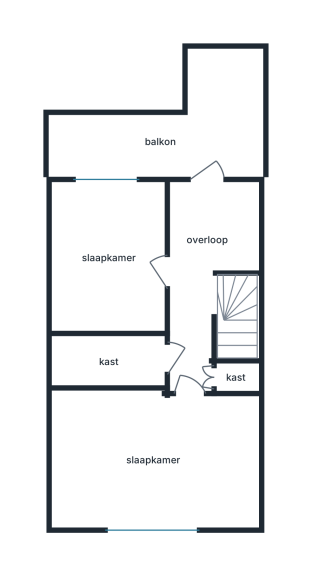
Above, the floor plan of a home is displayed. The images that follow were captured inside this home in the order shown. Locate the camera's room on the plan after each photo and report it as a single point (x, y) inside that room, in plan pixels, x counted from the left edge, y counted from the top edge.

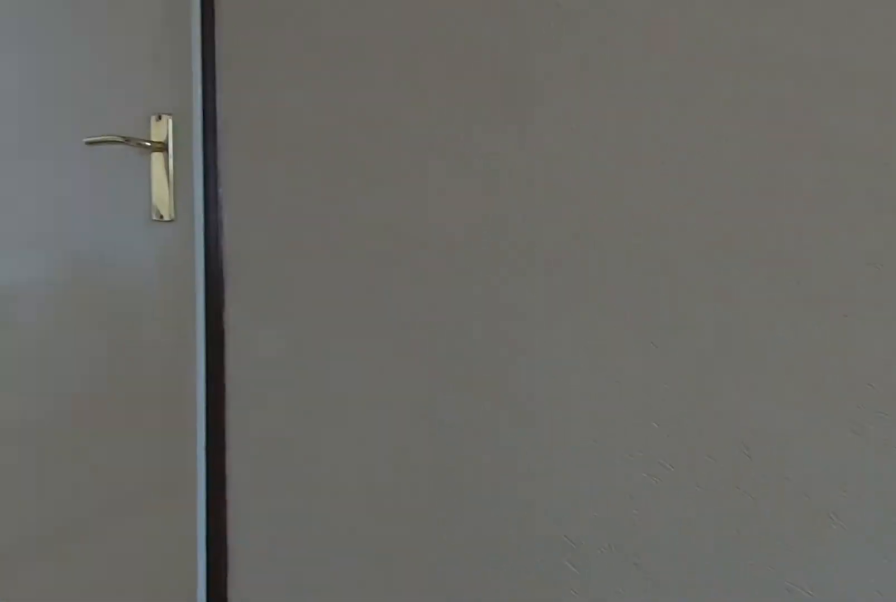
(191, 366)
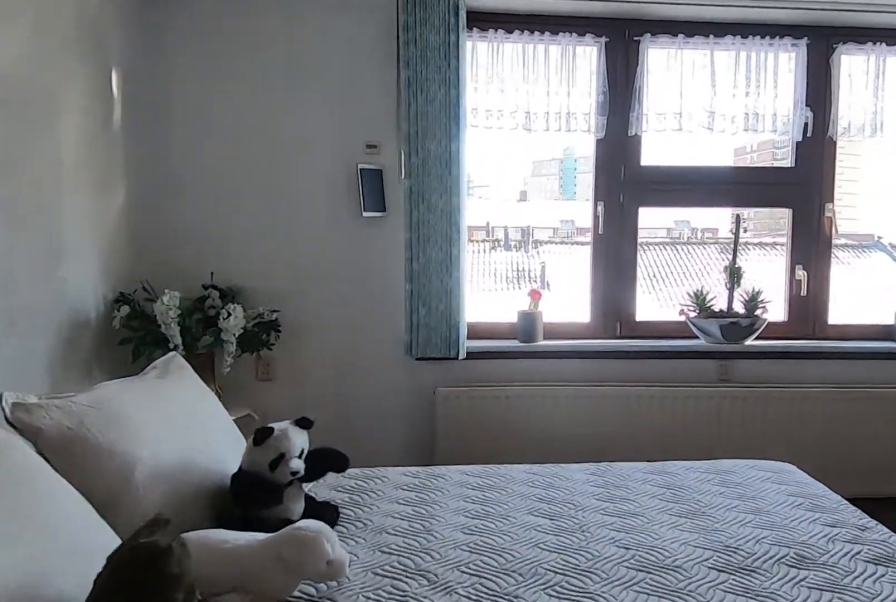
(149, 462)
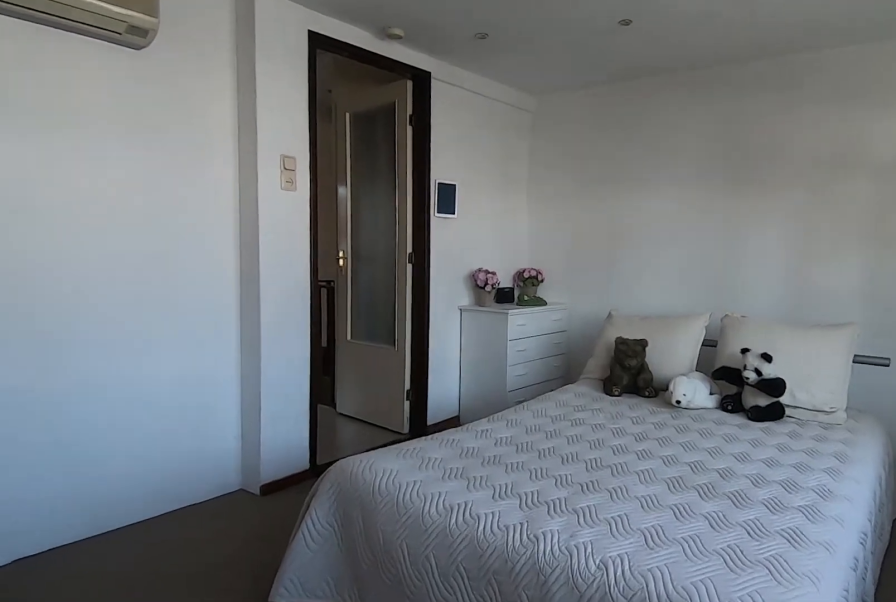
(149, 462)
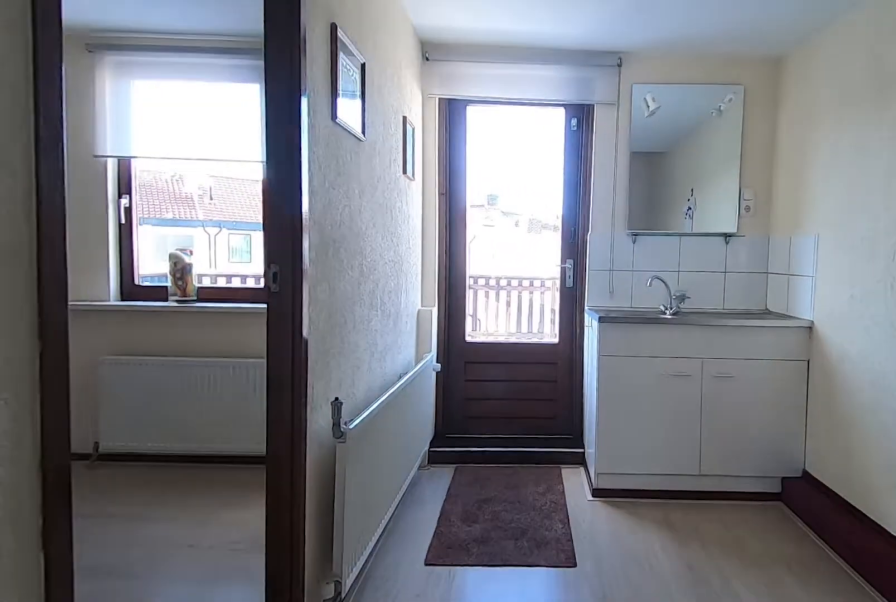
(191, 366)
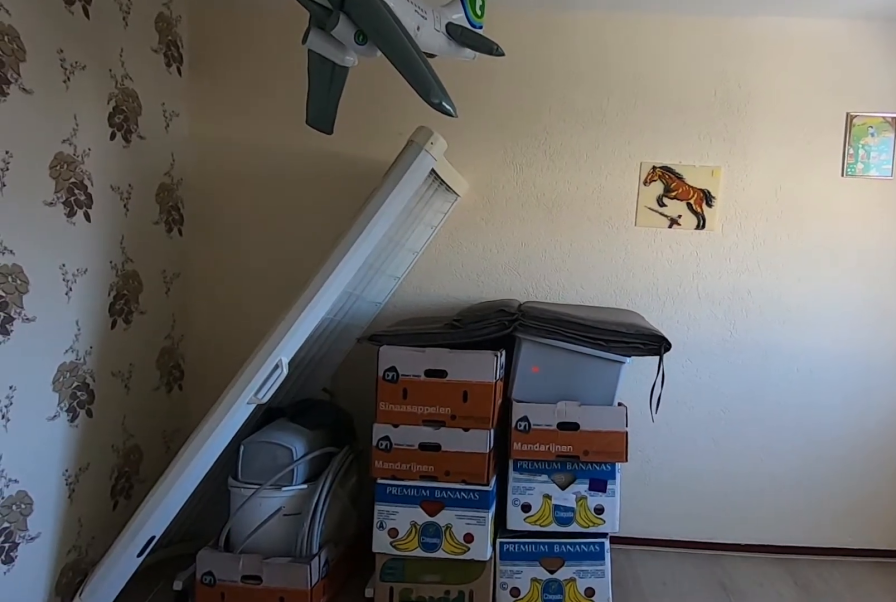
(86, 254)
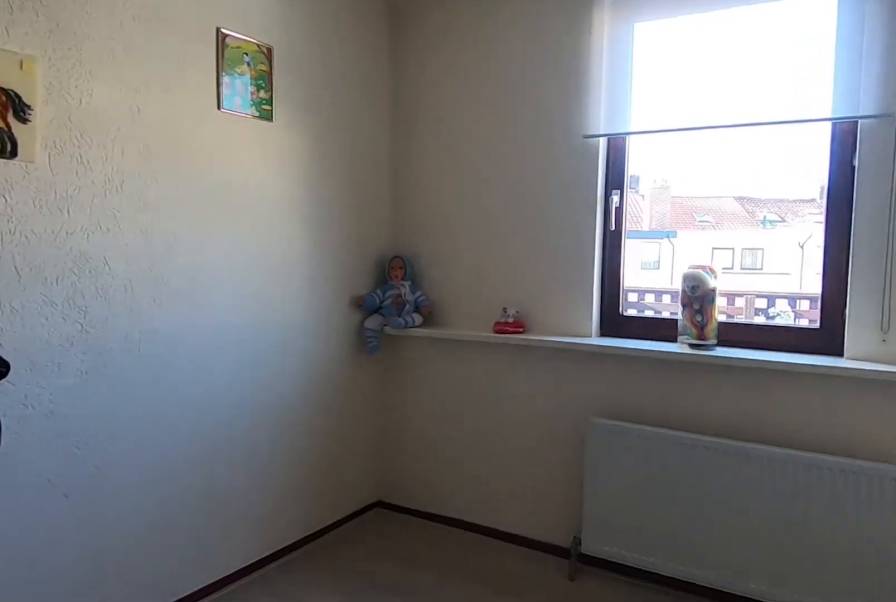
(86, 254)
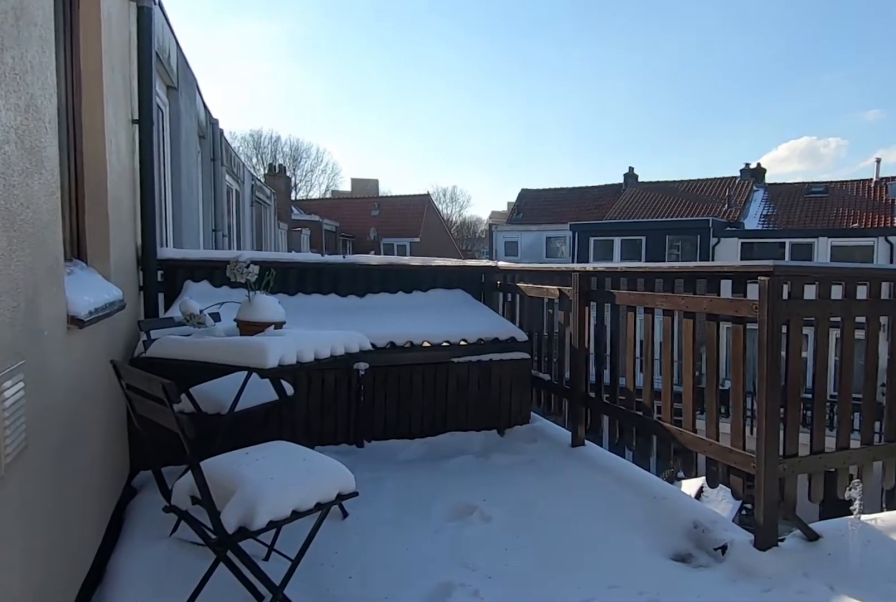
(176, 124)
